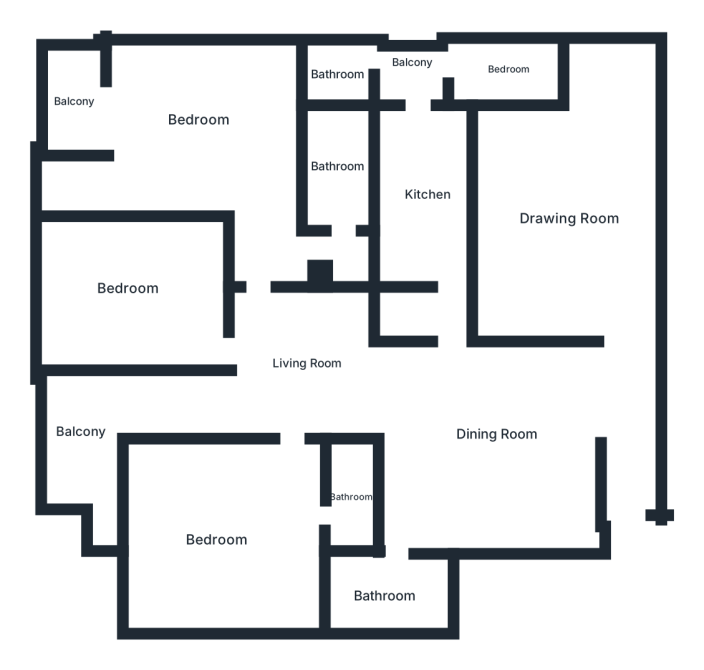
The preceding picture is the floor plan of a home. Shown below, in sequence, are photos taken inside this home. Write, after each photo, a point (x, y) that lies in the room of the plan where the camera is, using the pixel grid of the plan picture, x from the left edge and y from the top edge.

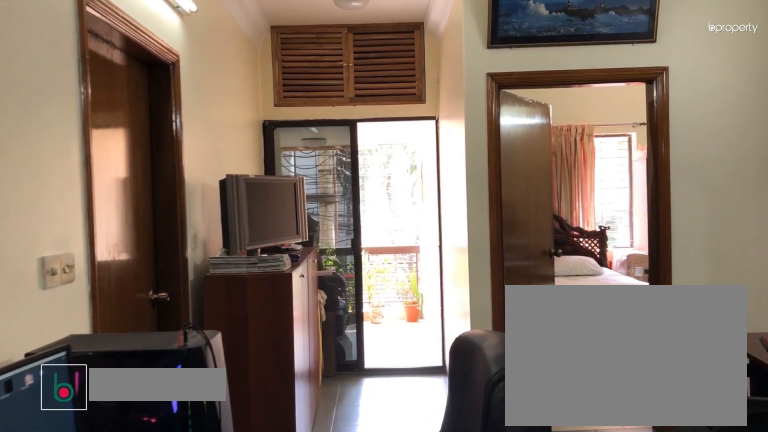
(300, 363)
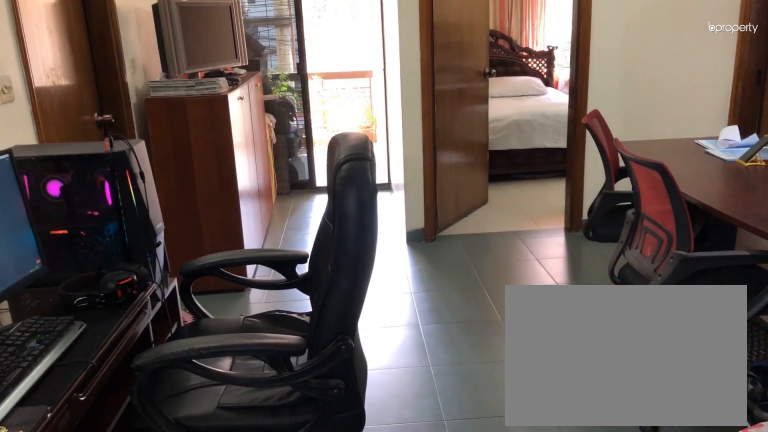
(302, 362)
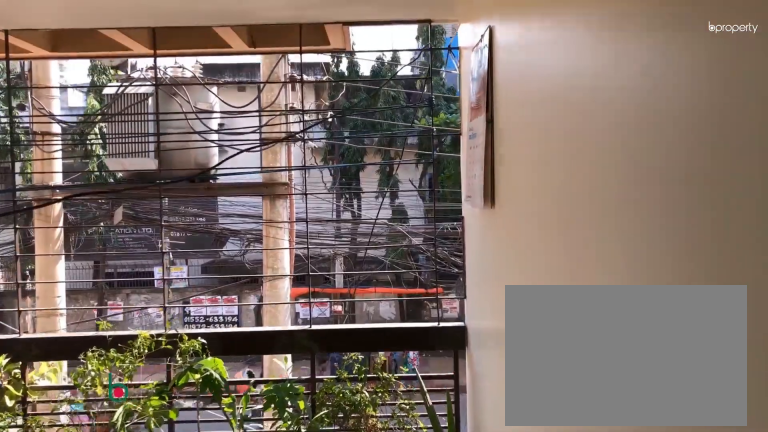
(79, 426)
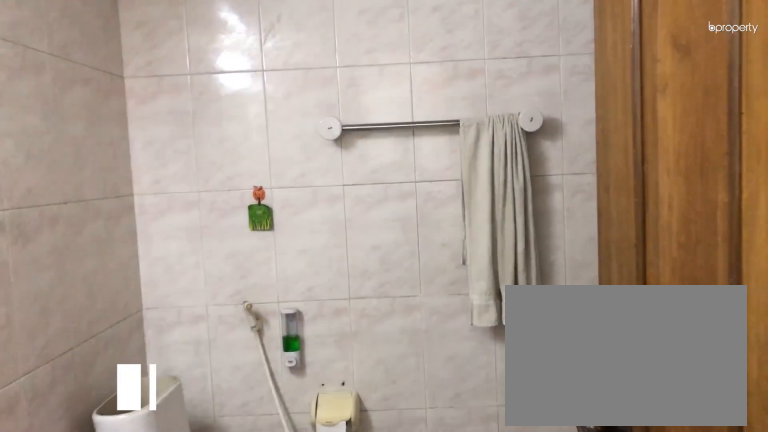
(378, 590)
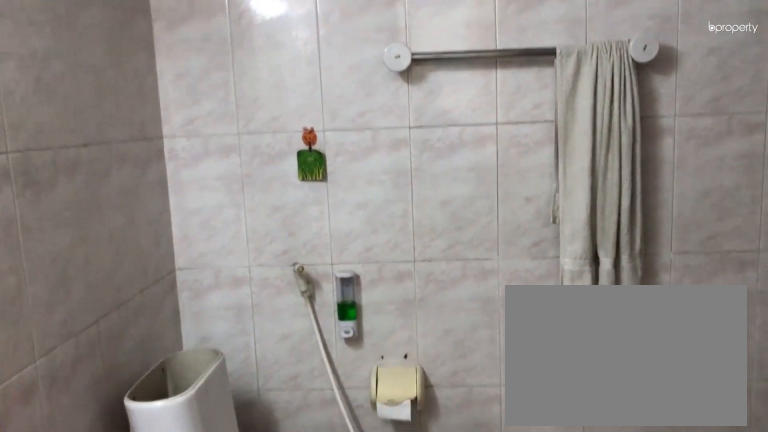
(378, 590)
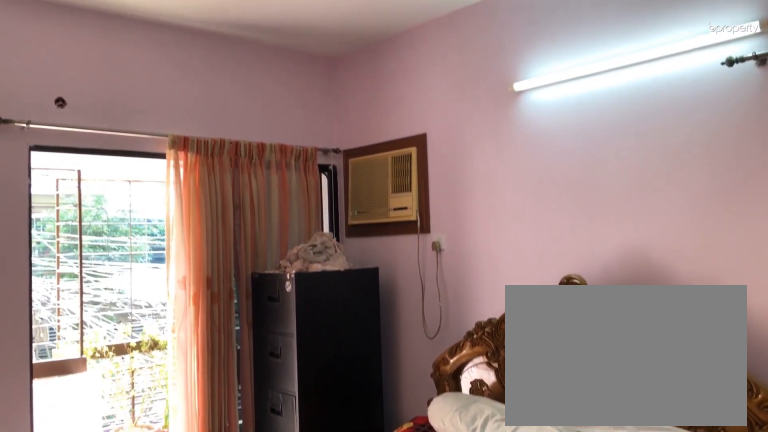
(196, 115)
